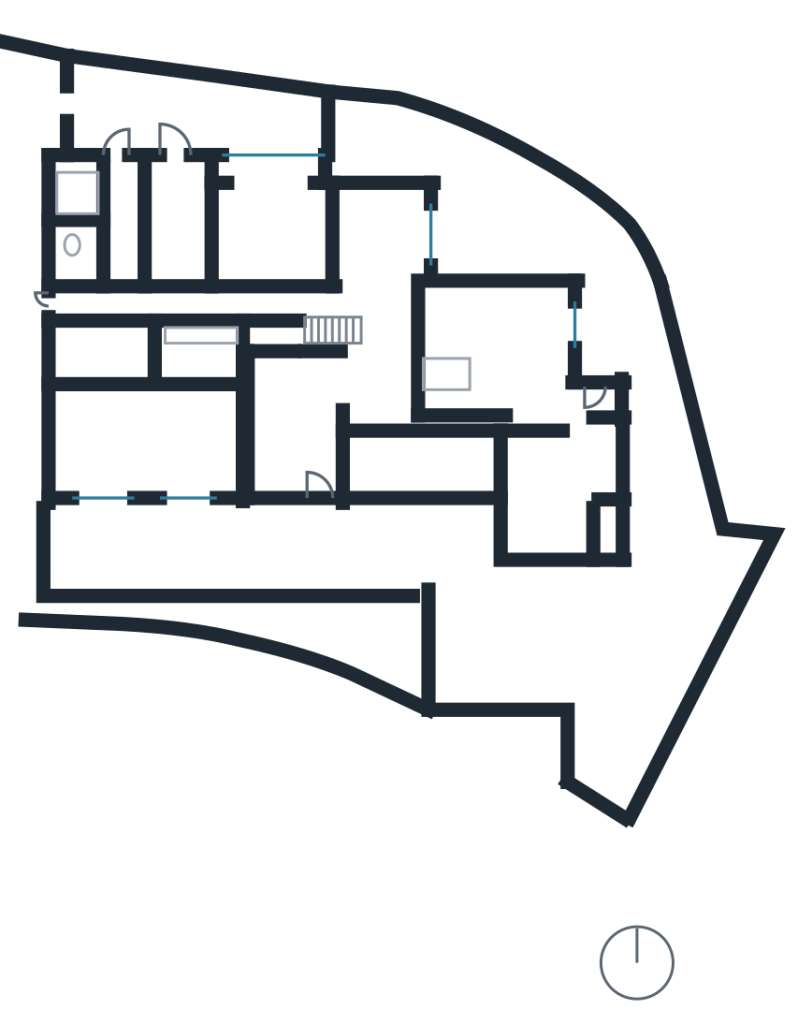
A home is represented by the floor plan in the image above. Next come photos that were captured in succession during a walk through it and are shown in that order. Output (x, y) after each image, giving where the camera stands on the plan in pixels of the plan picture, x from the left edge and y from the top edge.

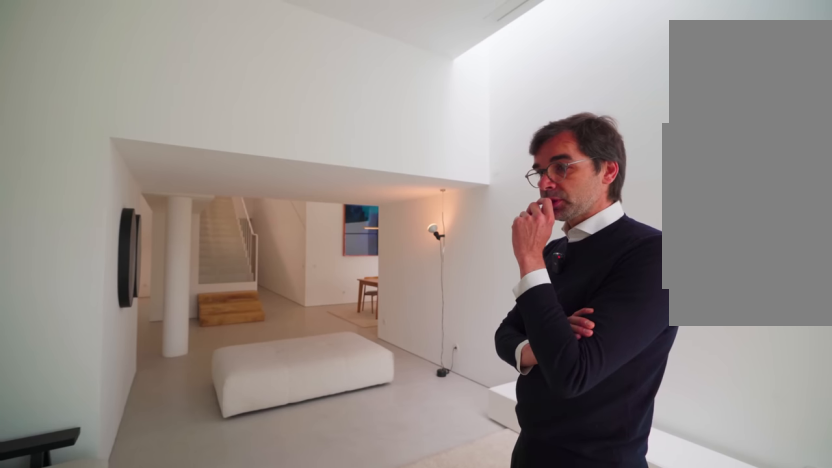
(552, 385)
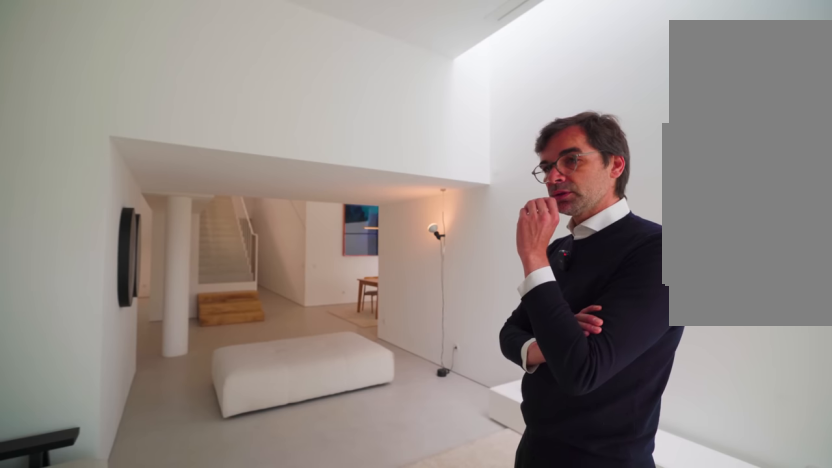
(548, 370)
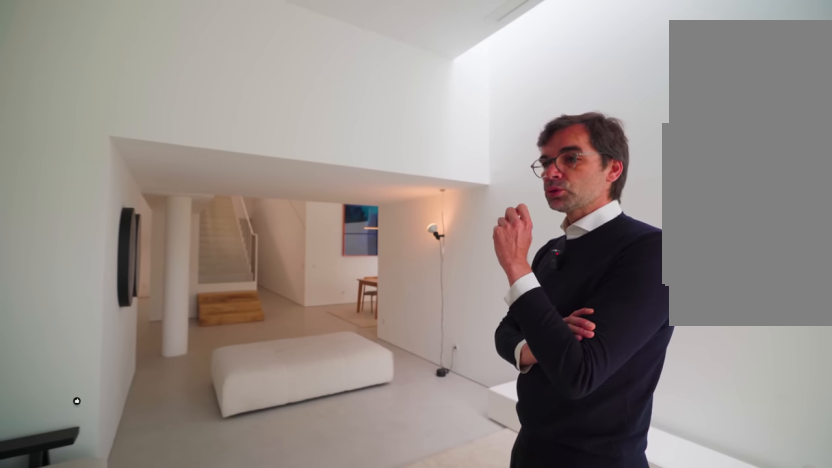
(548, 370)
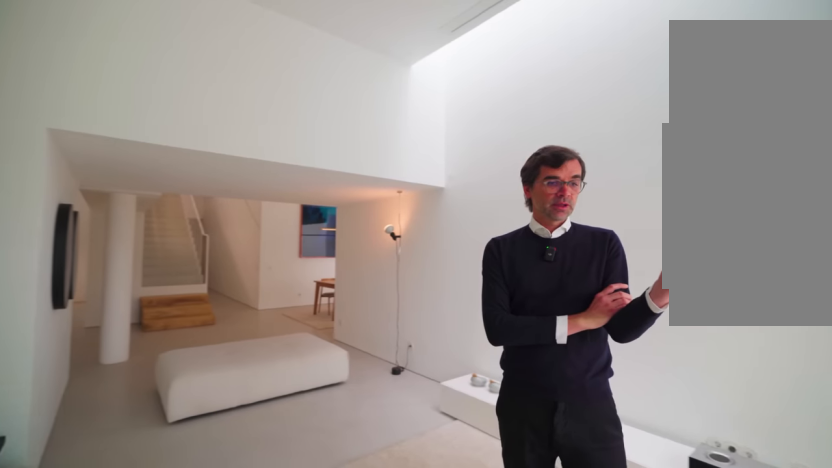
(549, 371)
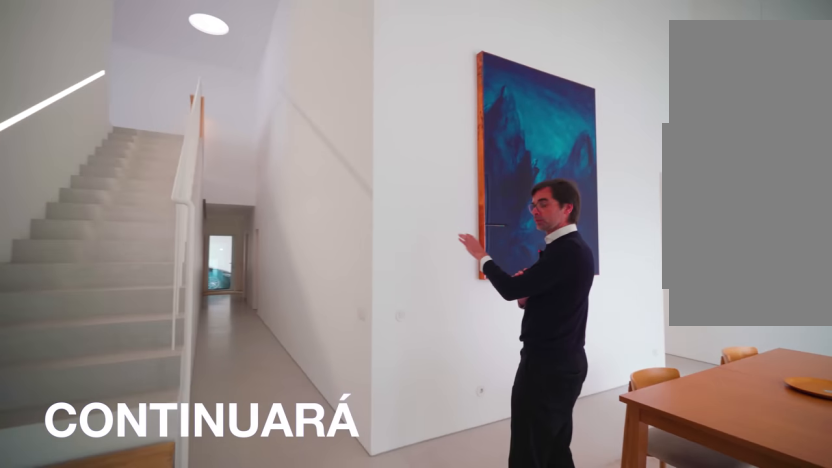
(383, 359)
